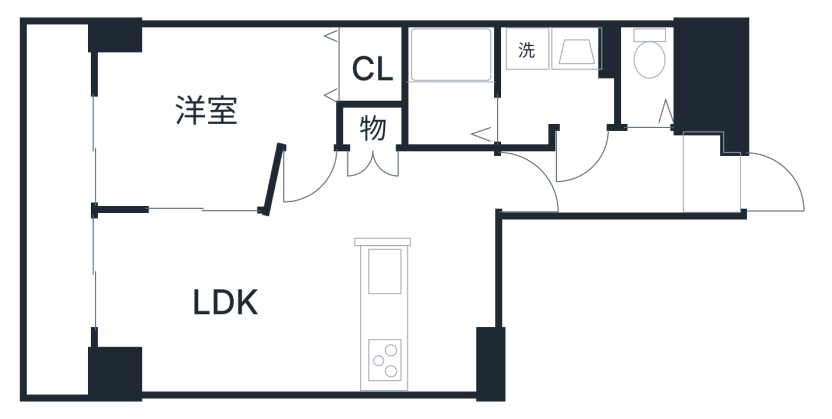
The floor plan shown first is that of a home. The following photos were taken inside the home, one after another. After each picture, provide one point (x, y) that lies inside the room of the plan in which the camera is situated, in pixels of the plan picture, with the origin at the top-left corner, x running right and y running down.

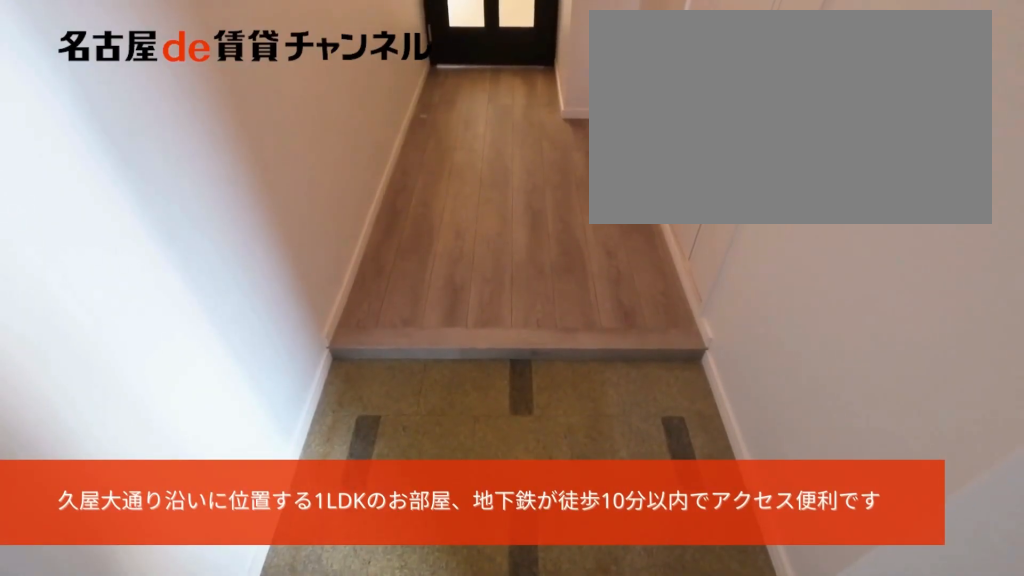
(714, 175)
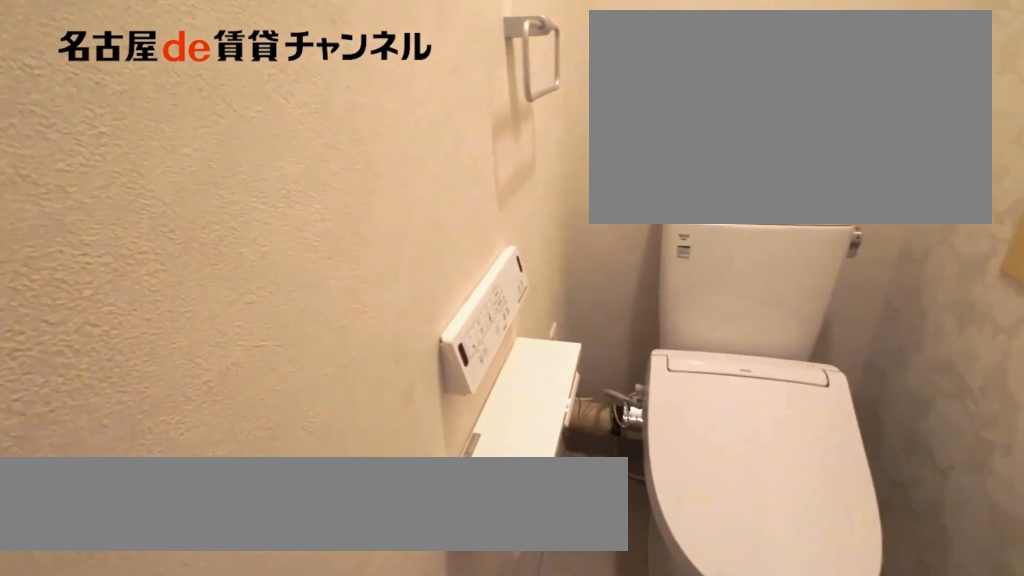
(648, 79)
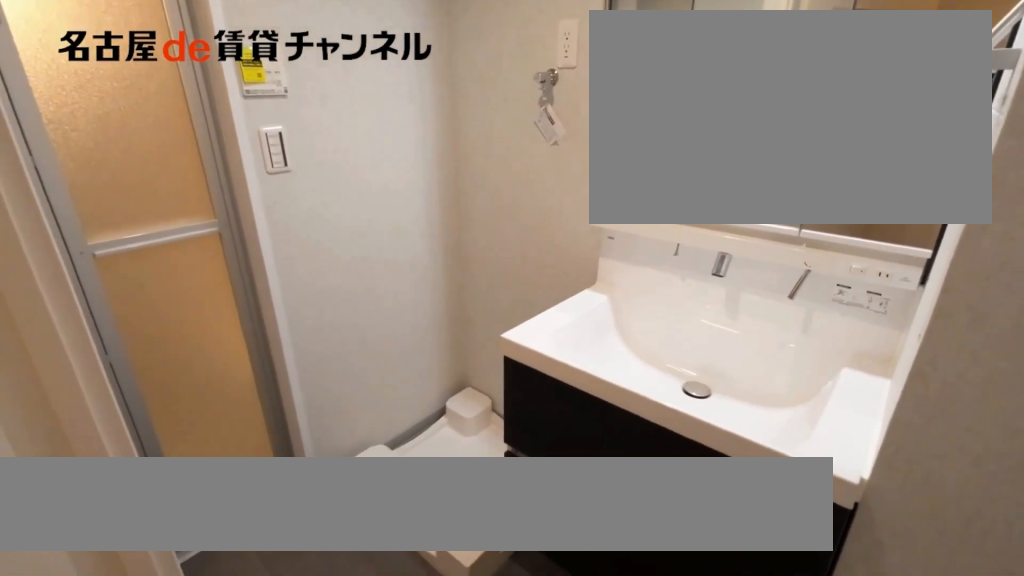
(557, 81)
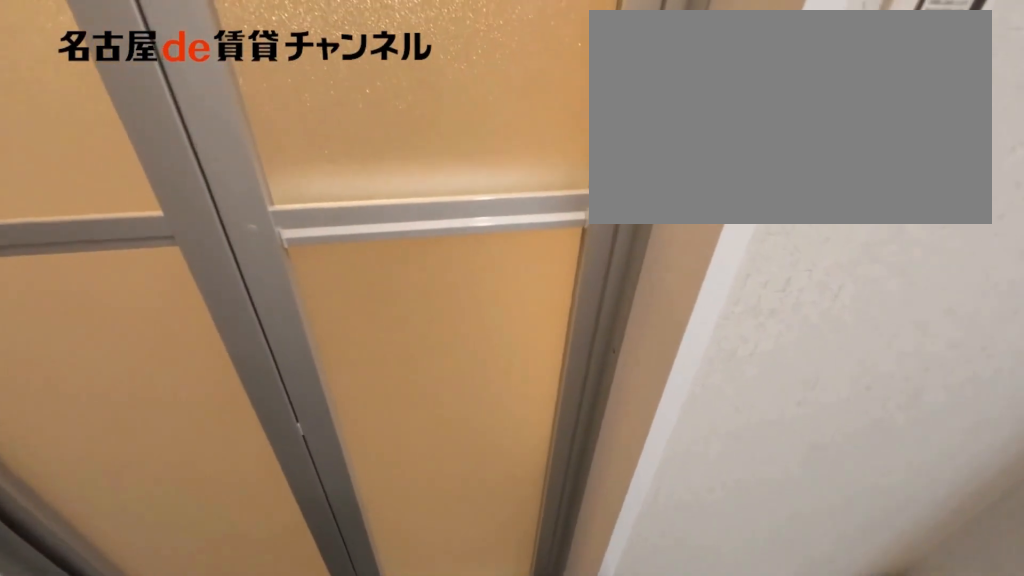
(557, 81)
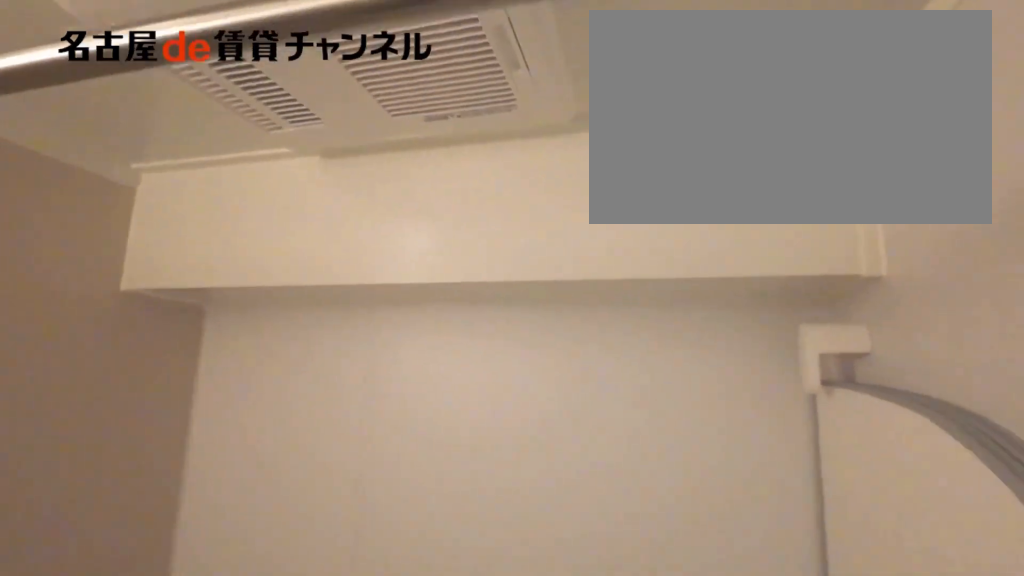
(448, 89)
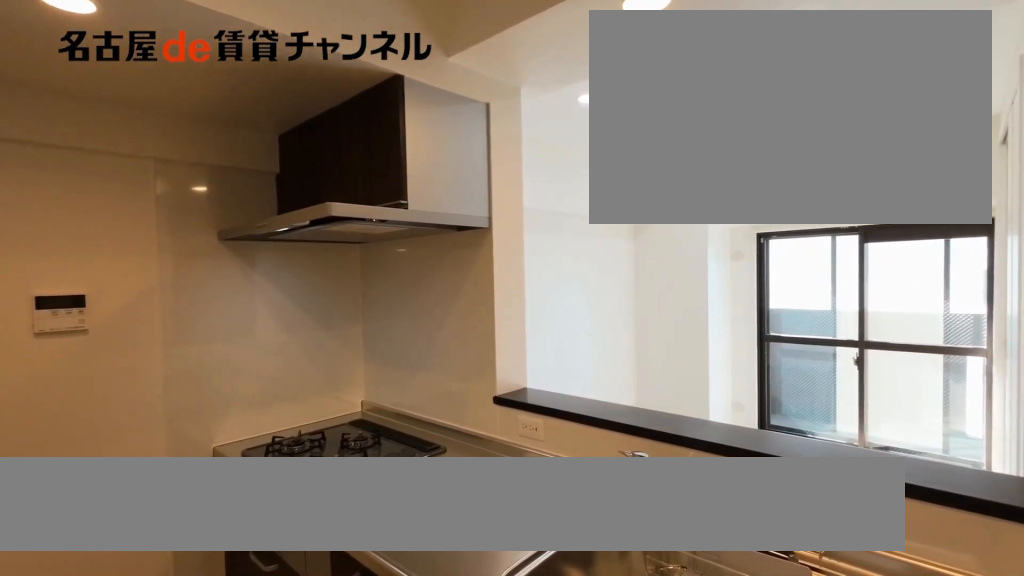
(426, 320)
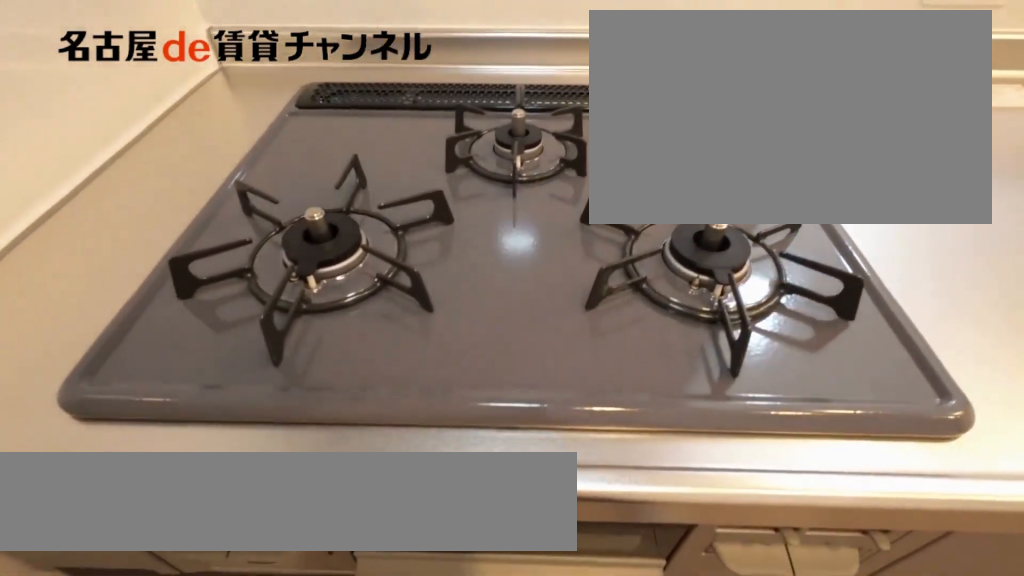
(426, 320)
